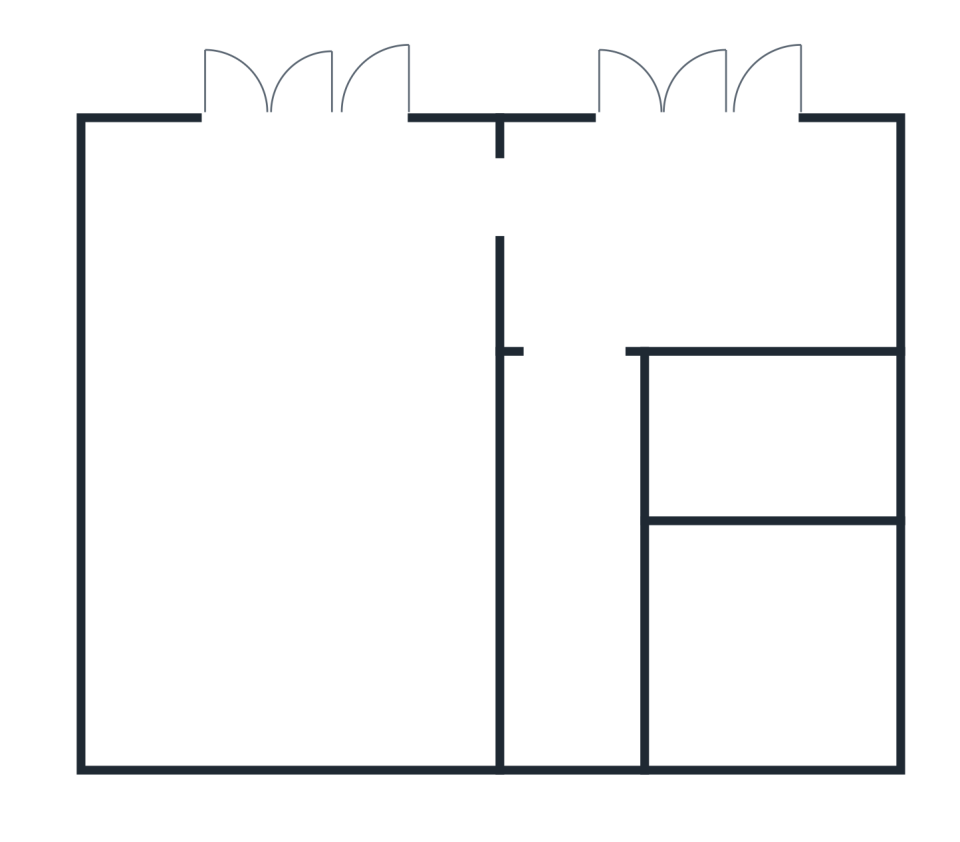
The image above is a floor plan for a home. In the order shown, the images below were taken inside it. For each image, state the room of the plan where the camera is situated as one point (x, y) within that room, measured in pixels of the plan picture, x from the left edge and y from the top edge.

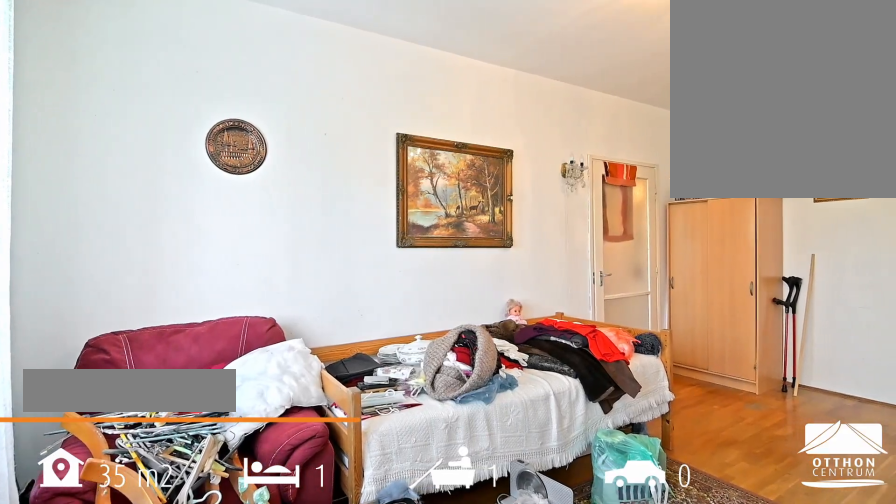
(299, 438)
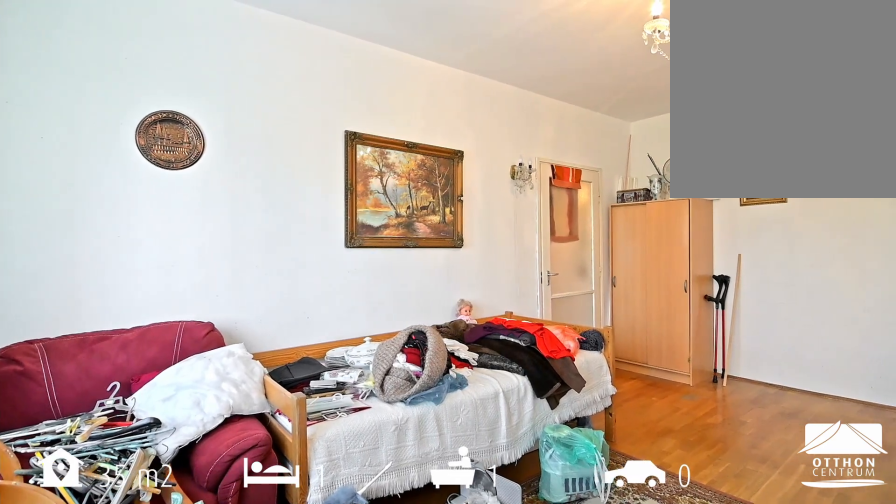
(299, 438)
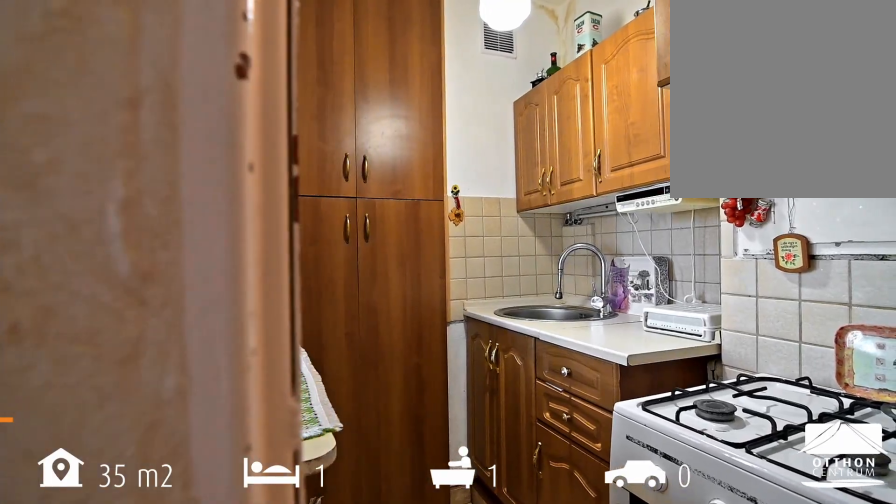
(783, 437)
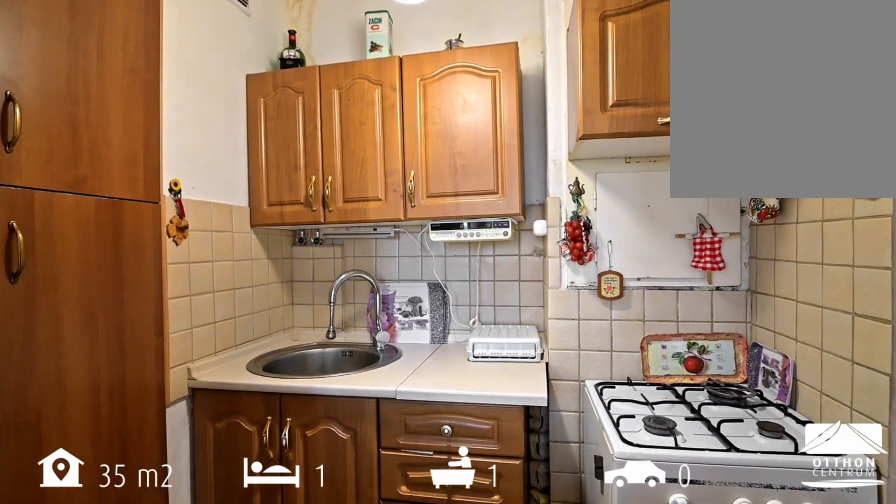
(783, 437)
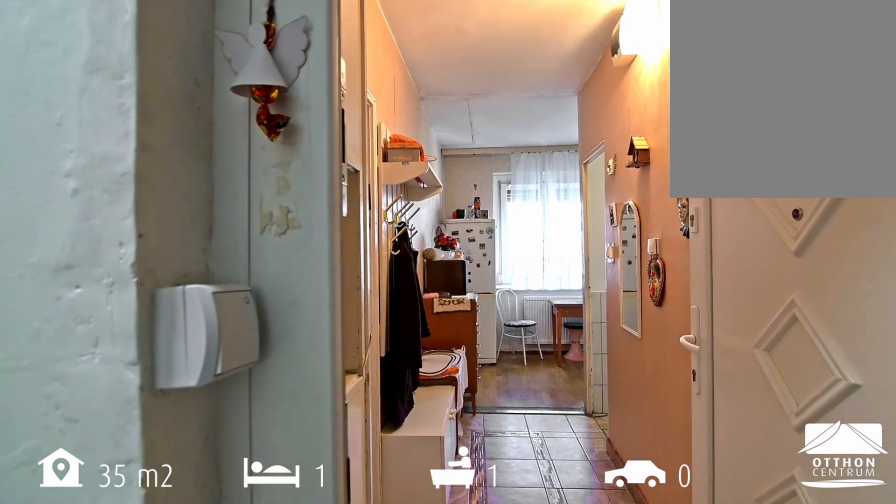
(590, 552)
